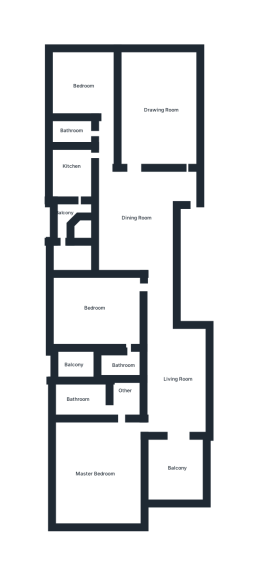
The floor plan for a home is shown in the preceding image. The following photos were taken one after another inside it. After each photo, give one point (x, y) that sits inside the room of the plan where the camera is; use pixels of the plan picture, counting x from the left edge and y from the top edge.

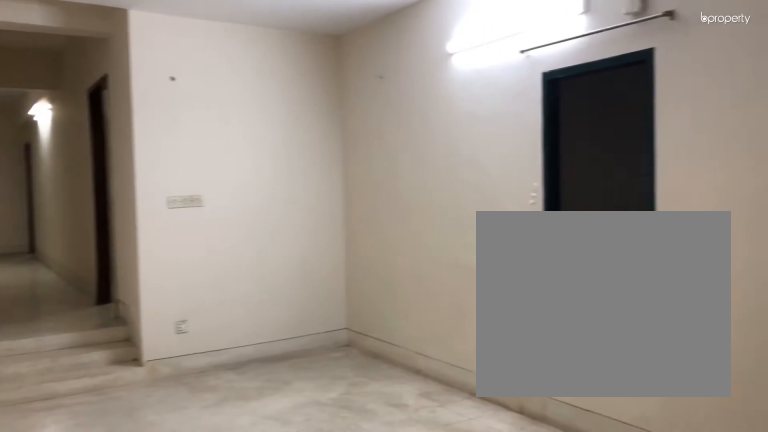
(136, 212)
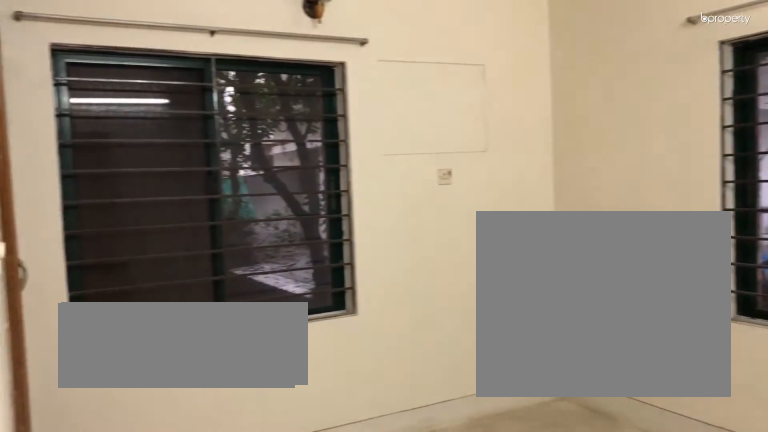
(84, 85)
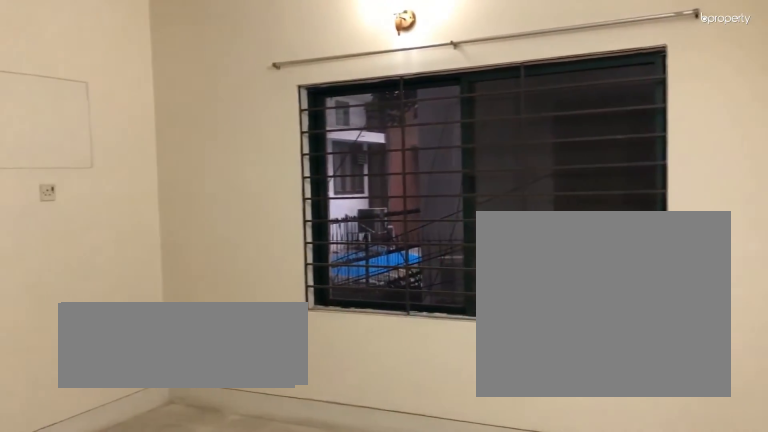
(84, 85)
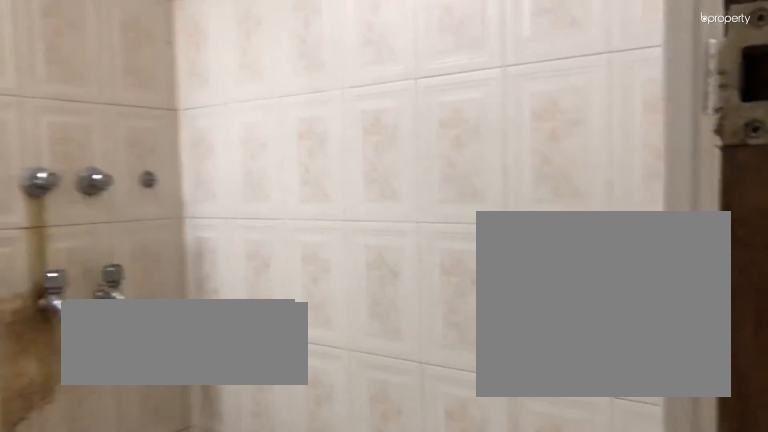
(120, 366)
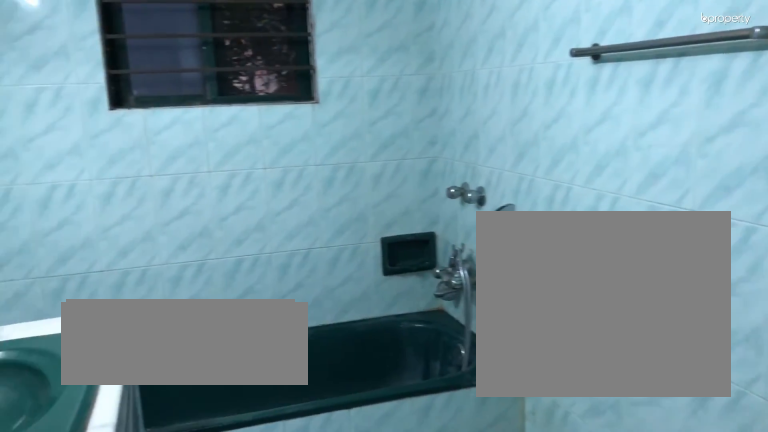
(79, 398)
